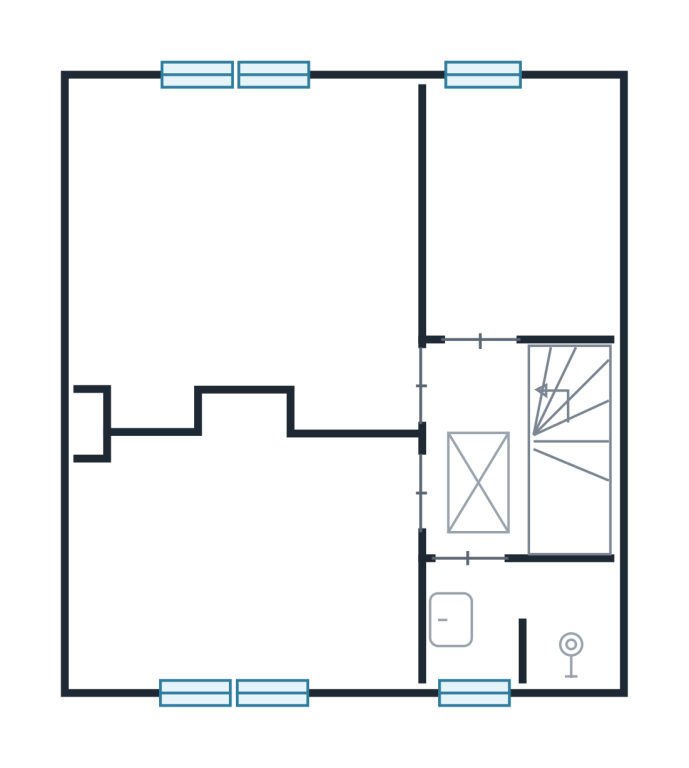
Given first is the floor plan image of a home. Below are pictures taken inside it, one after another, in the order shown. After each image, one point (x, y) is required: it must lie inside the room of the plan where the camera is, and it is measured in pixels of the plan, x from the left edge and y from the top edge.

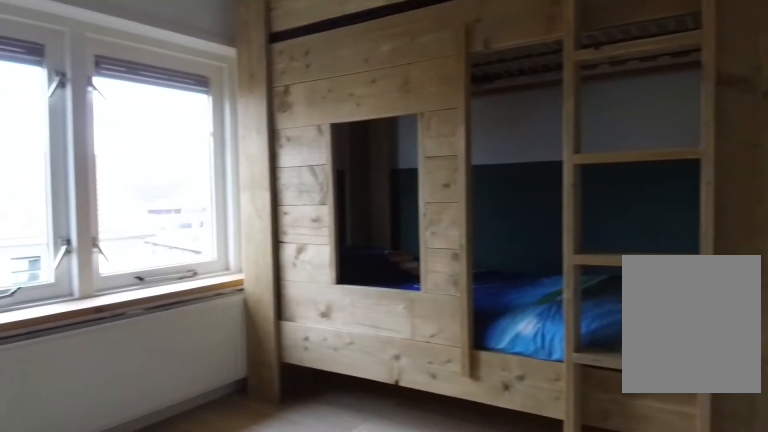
(250, 555)
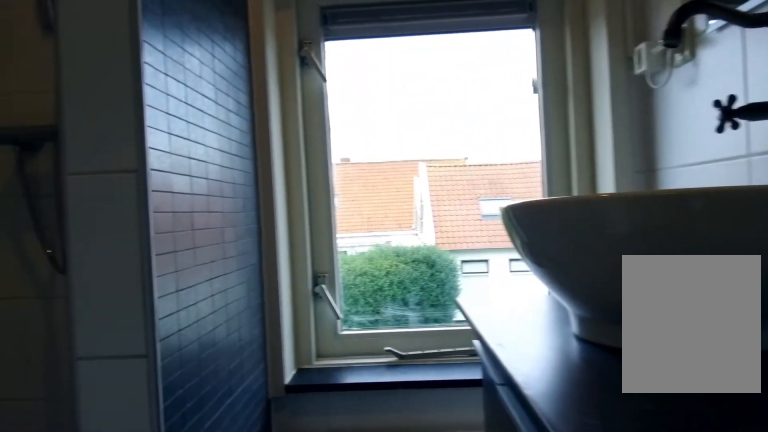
(521, 618)
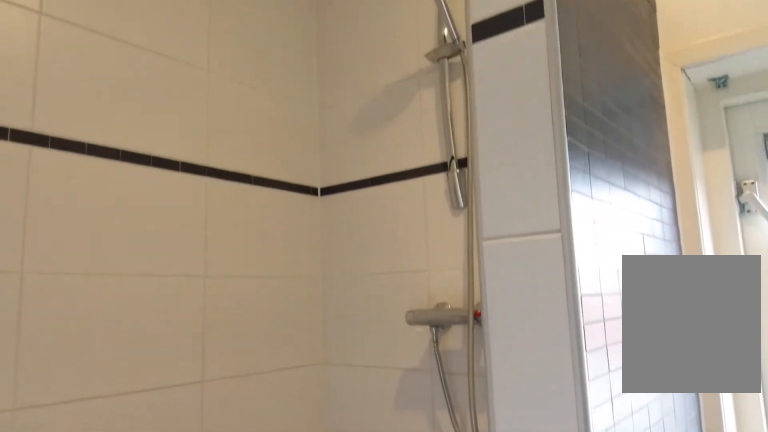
(521, 618)
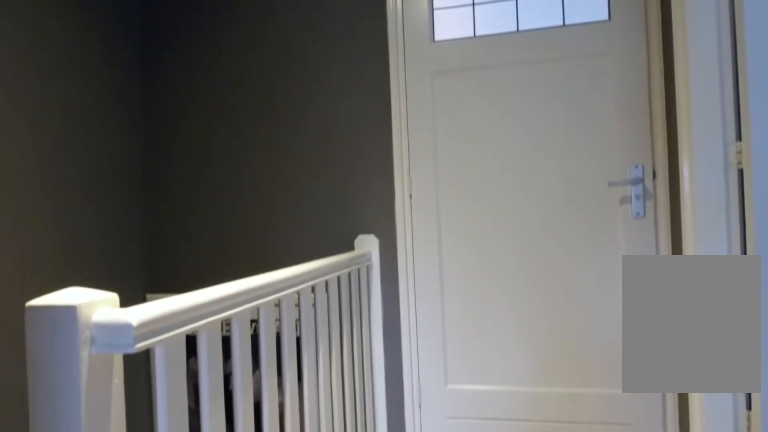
(479, 448)
